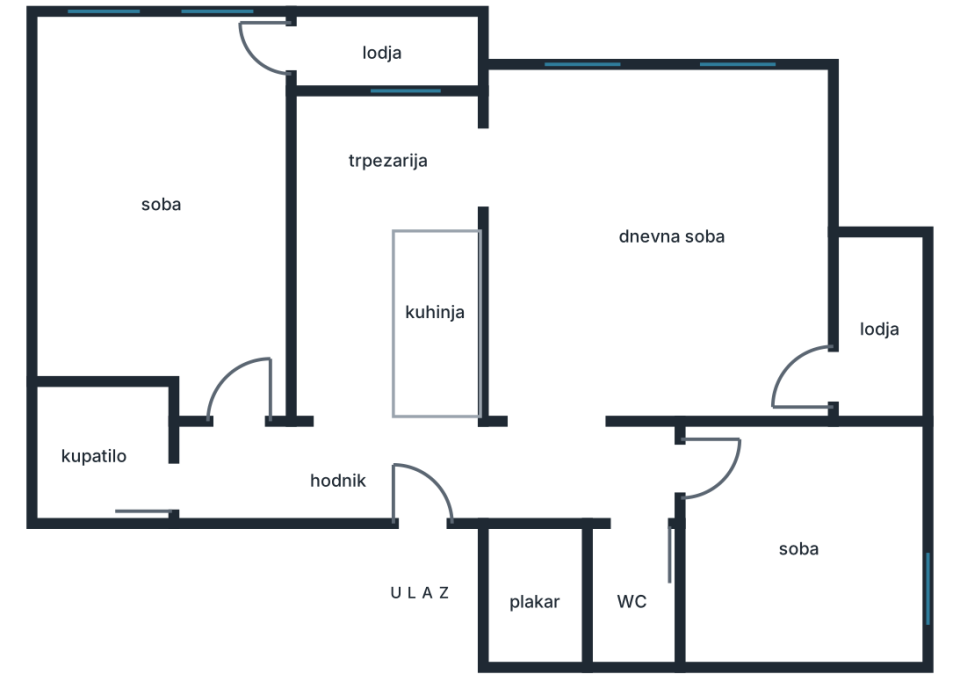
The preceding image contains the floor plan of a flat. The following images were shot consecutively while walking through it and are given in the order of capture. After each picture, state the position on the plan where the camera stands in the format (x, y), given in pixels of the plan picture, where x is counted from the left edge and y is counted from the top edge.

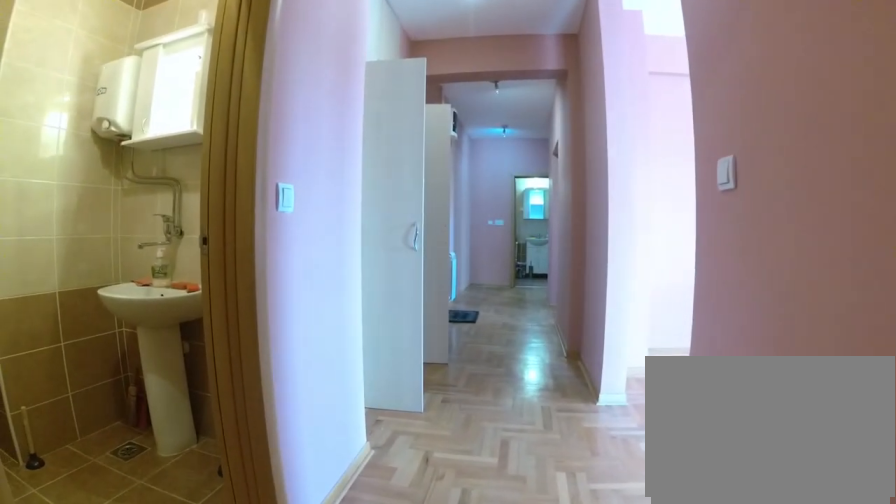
(674, 471)
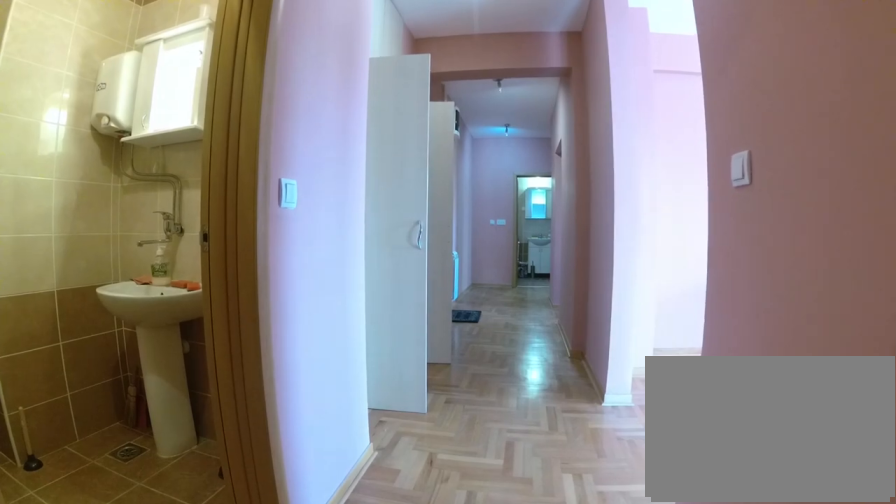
(660, 471)
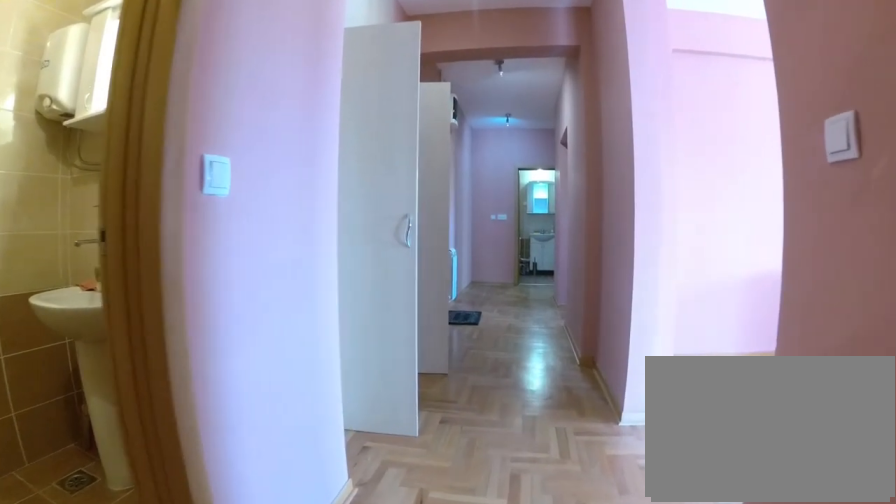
(636, 470)
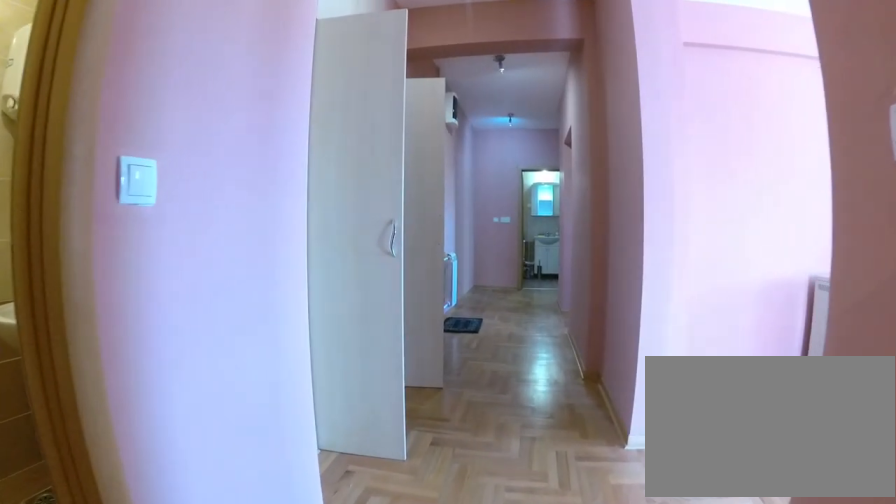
(628, 471)
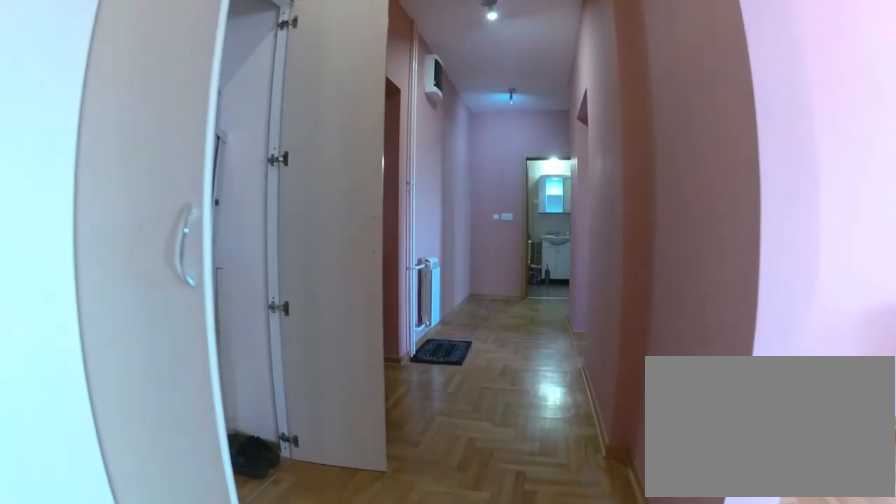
(591, 472)
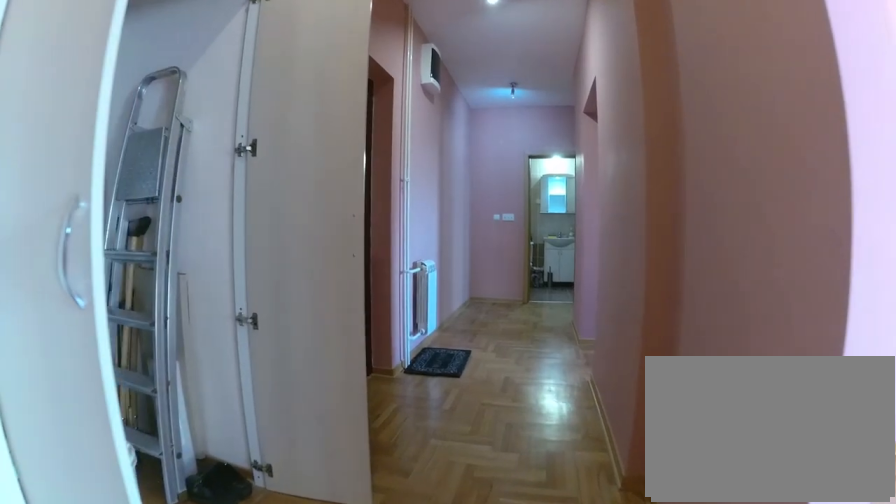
(583, 470)
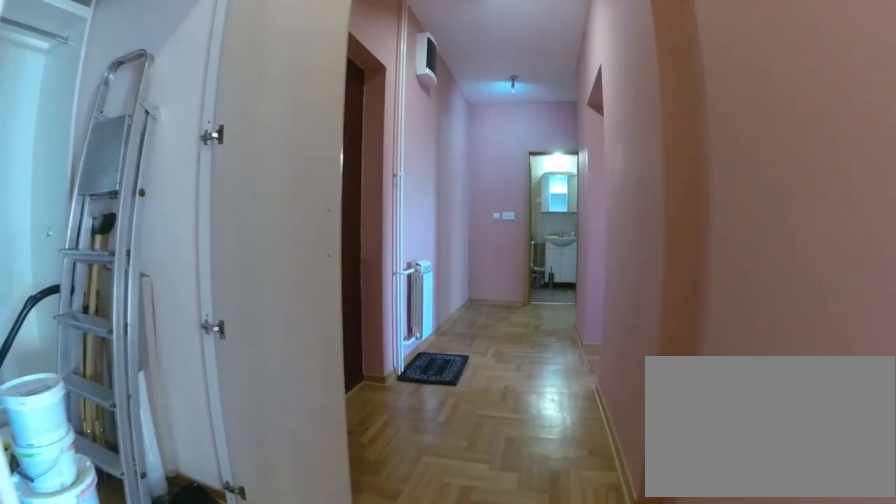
(576, 471)
